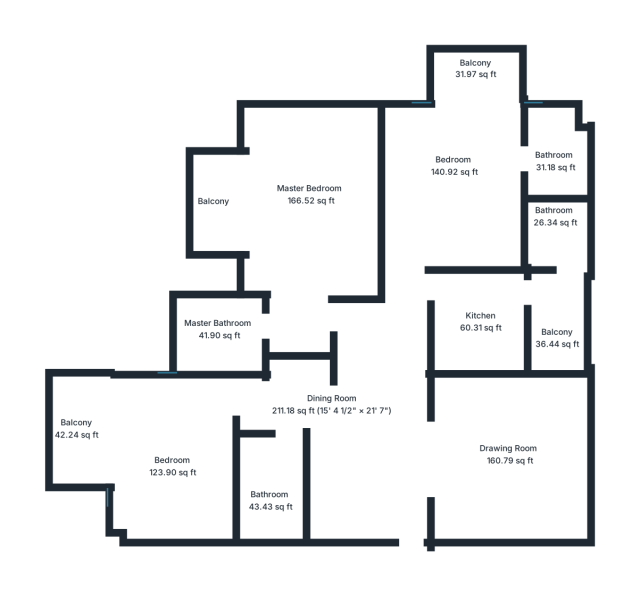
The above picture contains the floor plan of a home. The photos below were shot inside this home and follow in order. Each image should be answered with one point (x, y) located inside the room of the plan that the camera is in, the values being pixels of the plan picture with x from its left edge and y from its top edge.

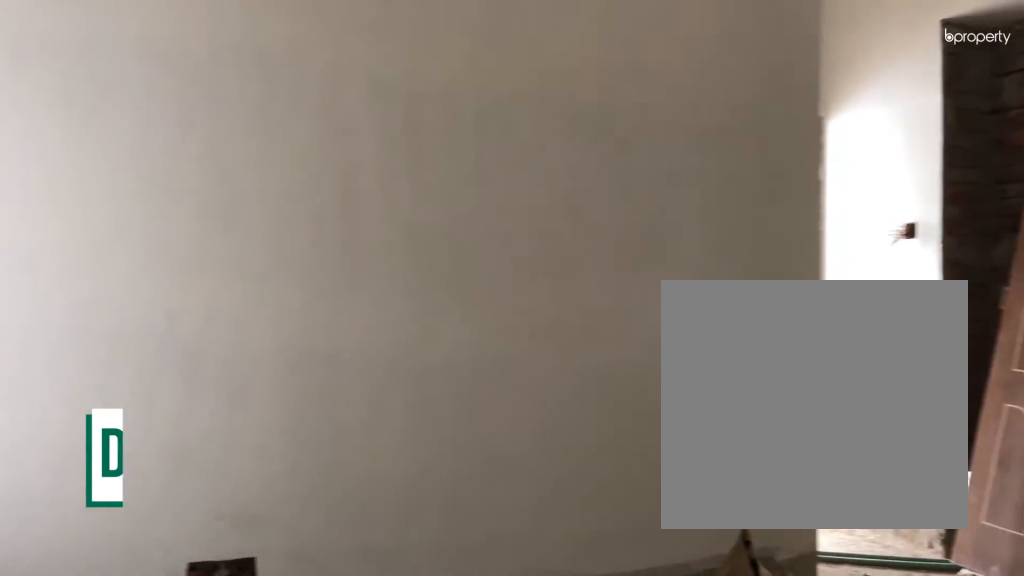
(362, 477)
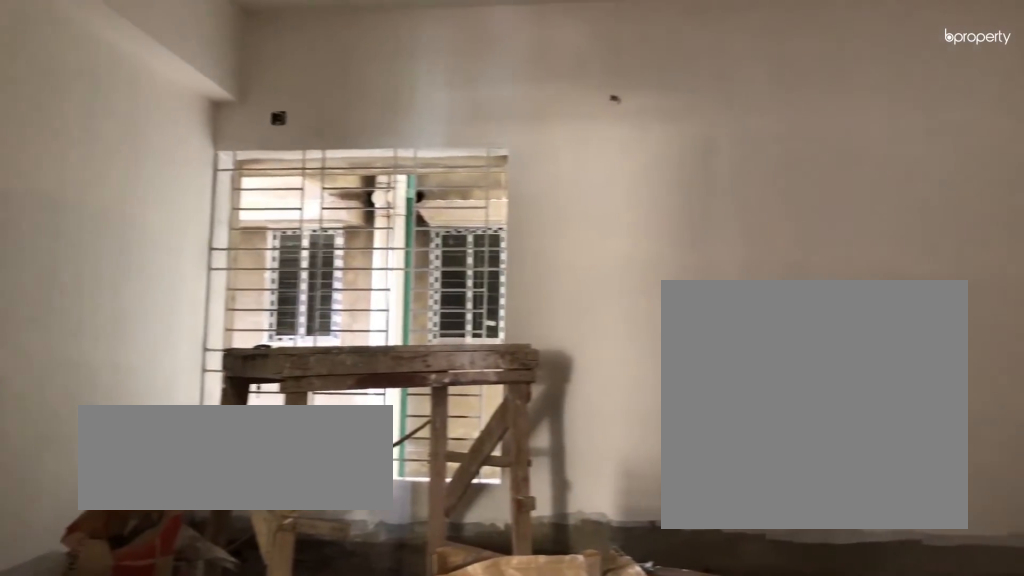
(511, 458)
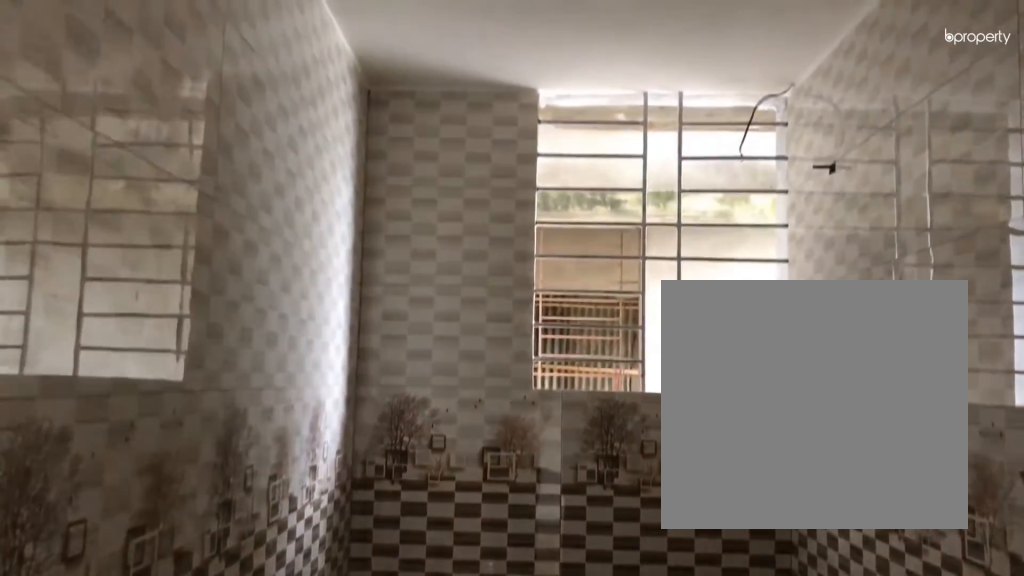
(269, 501)
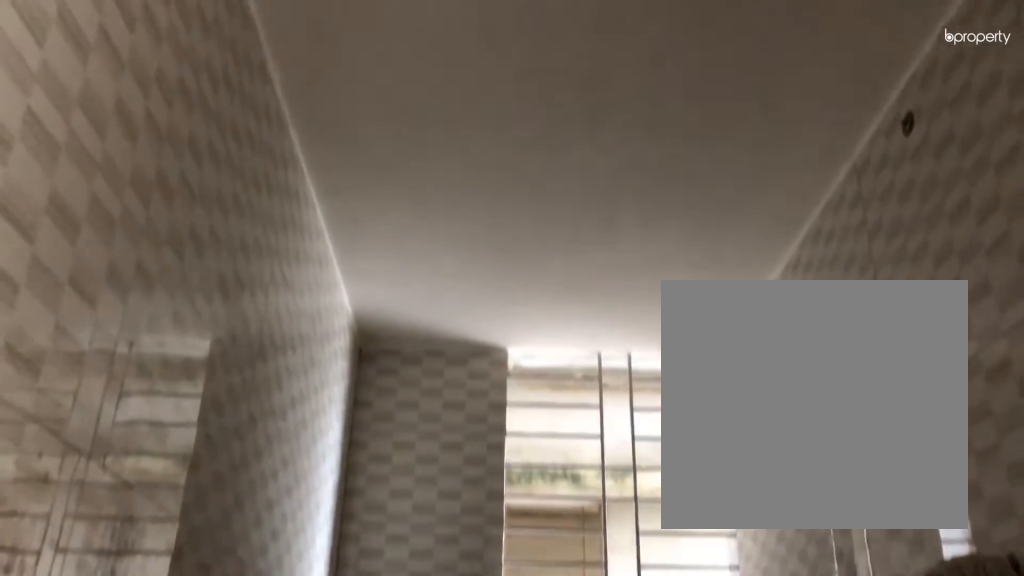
(270, 501)
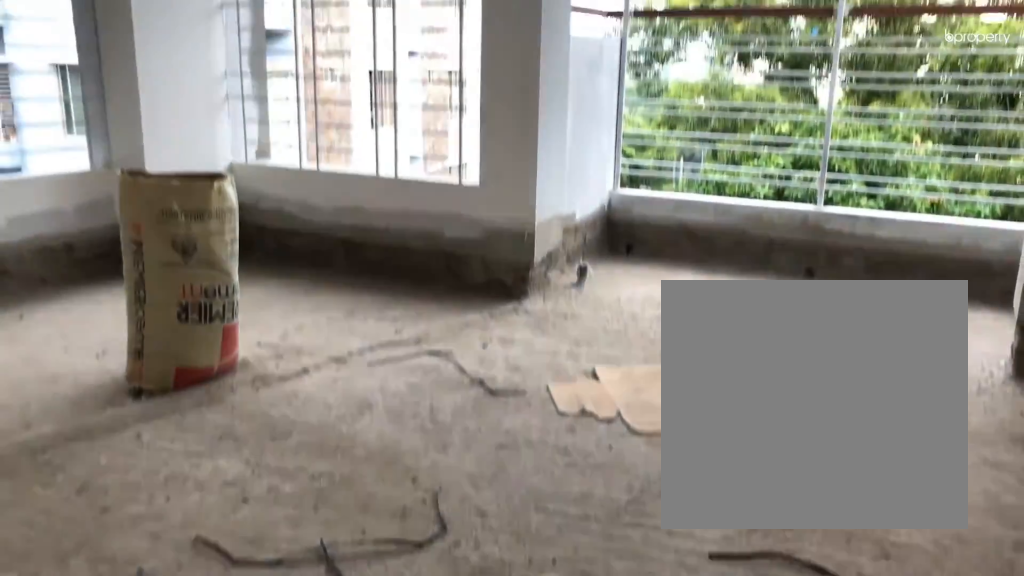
(173, 465)
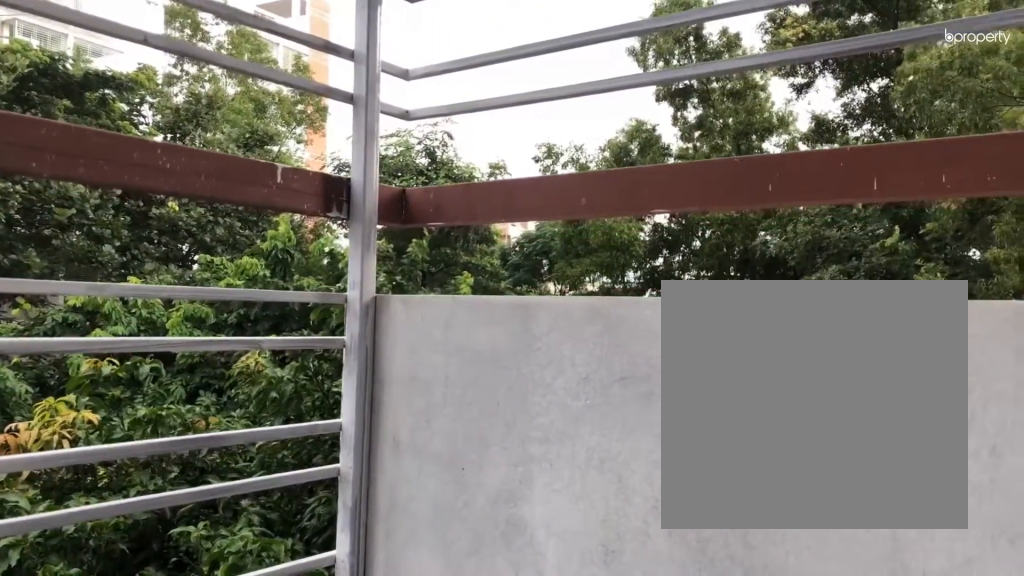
(78, 425)
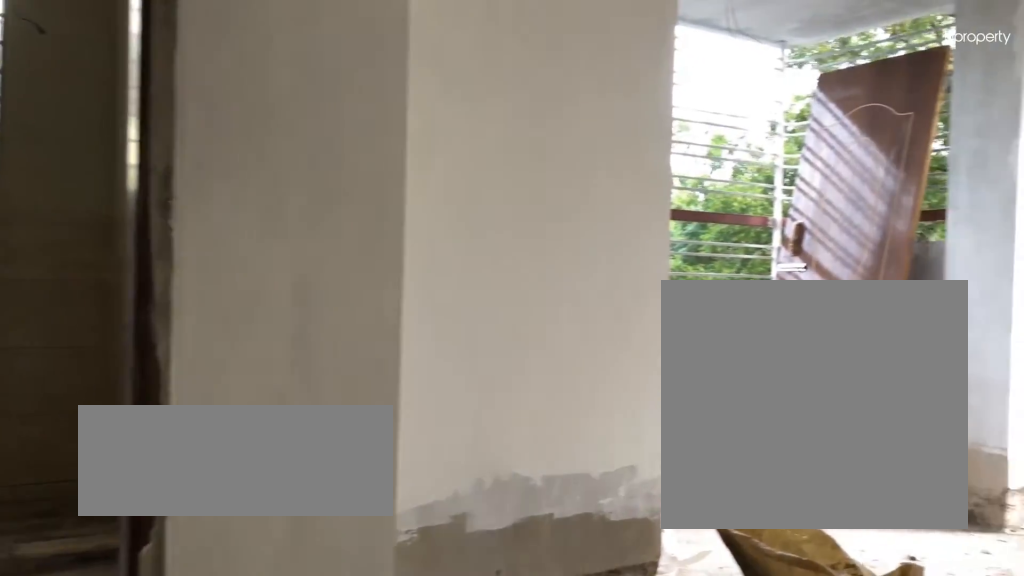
(312, 196)
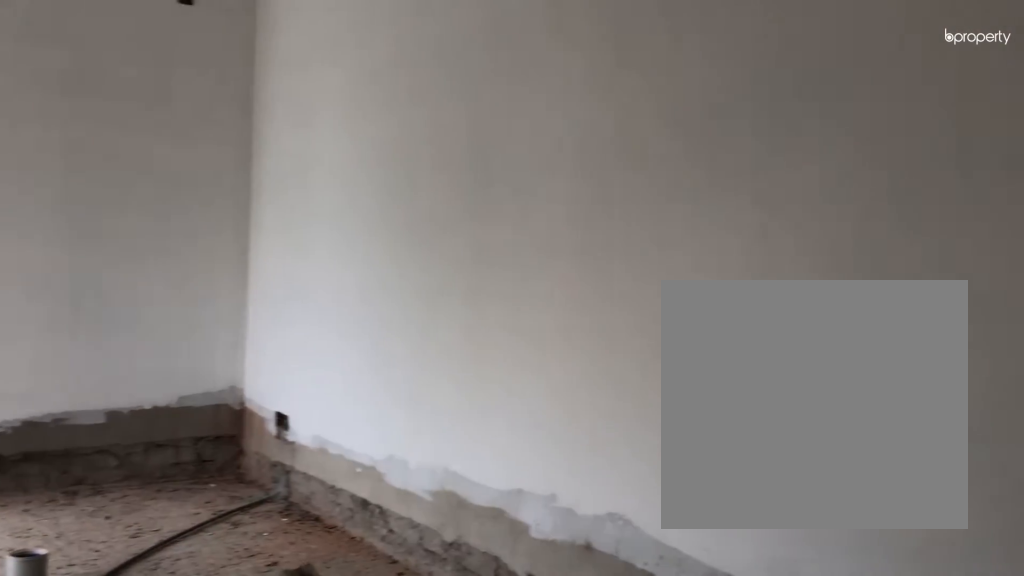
(312, 196)
